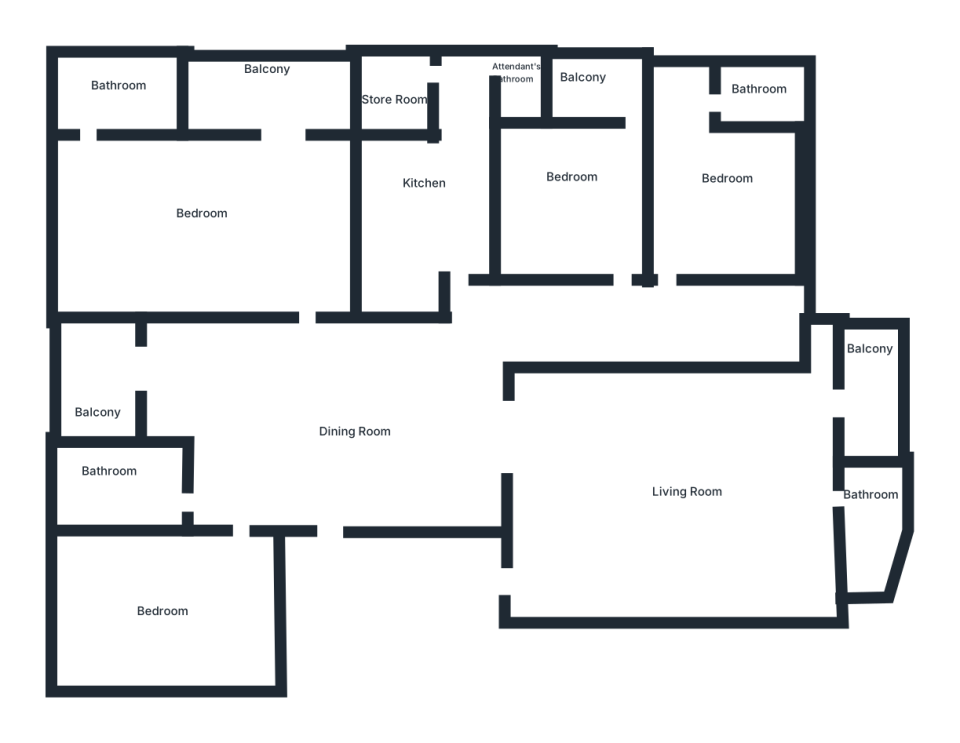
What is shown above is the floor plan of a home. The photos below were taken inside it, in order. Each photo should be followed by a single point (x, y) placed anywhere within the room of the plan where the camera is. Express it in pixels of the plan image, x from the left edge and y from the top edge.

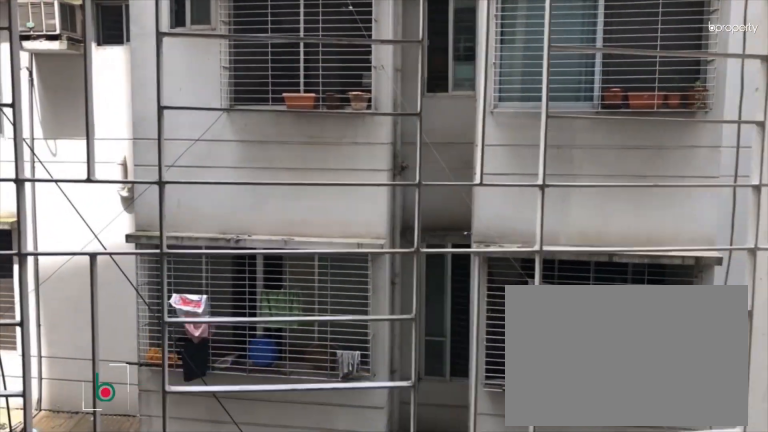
(879, 364)
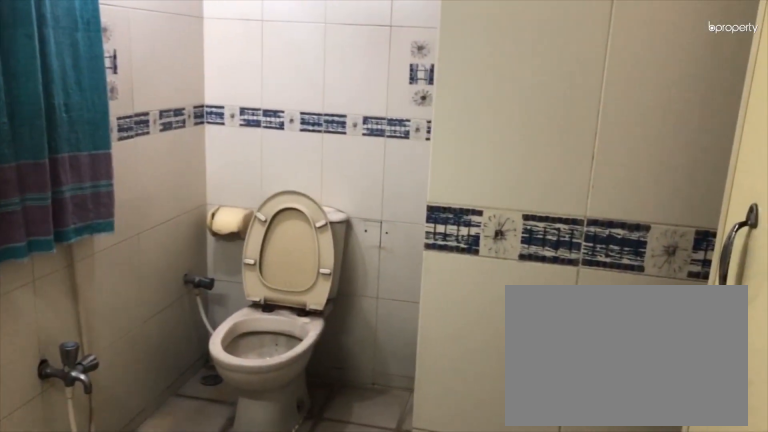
(755, 95)
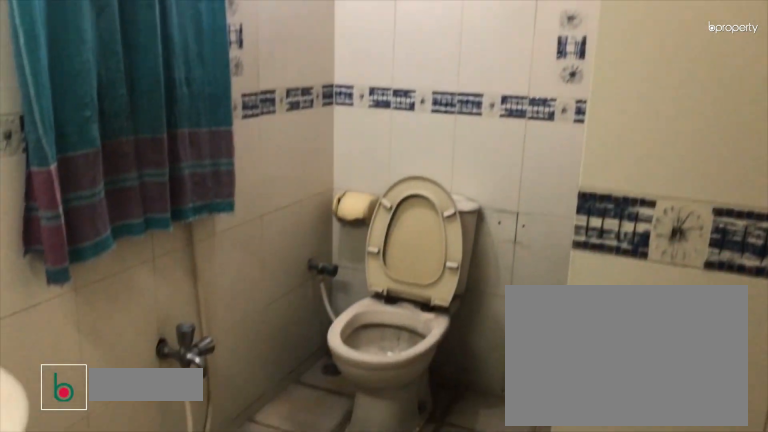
(755, 95)
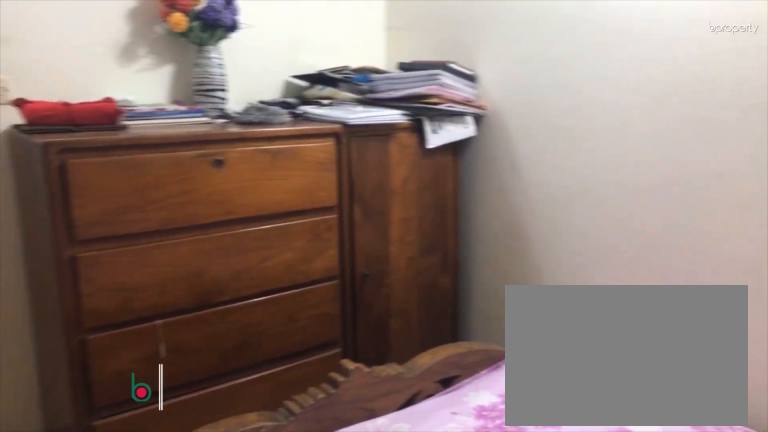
(567, 188)
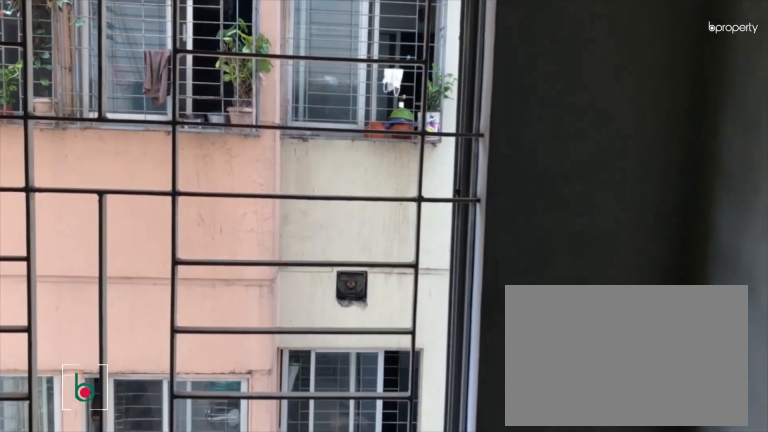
(602, 94)
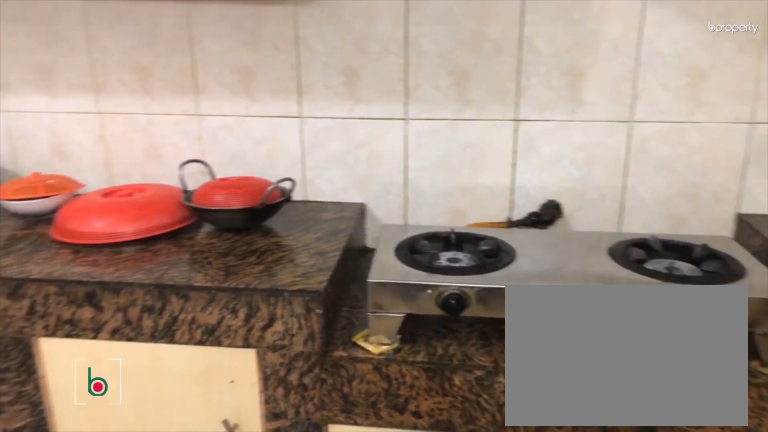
(426, 188)
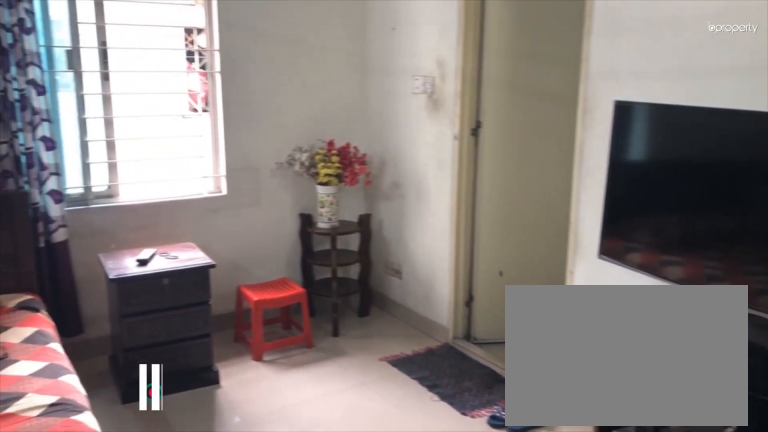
(196, 216)
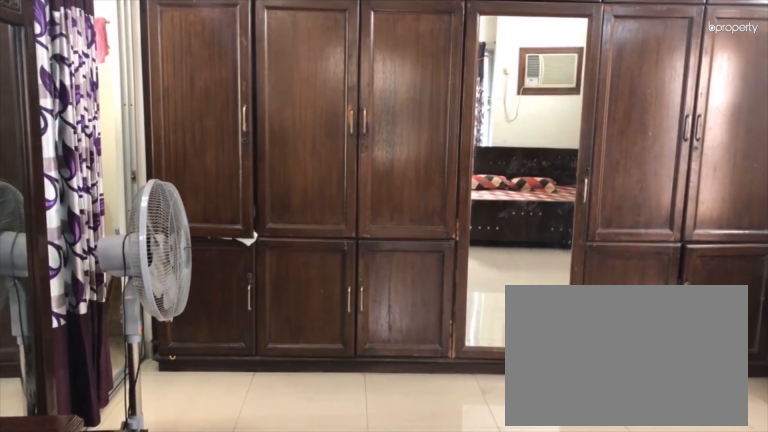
(196, 217)
